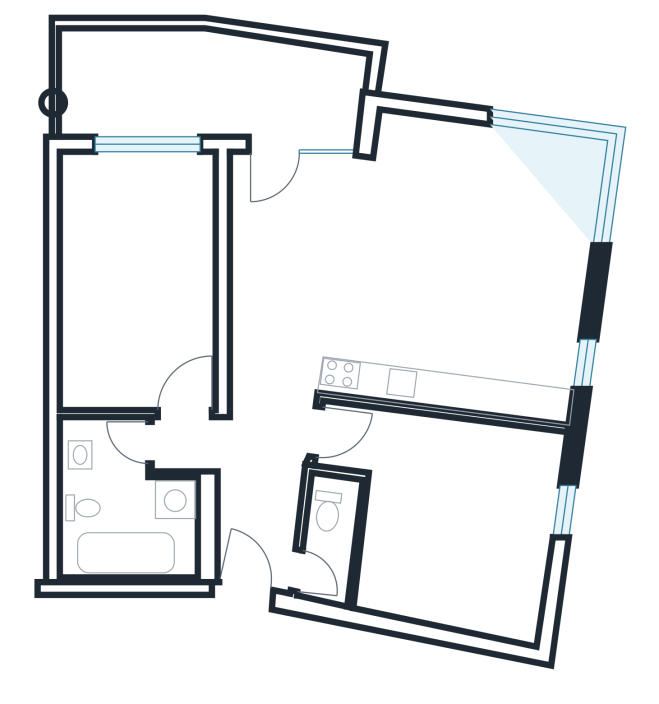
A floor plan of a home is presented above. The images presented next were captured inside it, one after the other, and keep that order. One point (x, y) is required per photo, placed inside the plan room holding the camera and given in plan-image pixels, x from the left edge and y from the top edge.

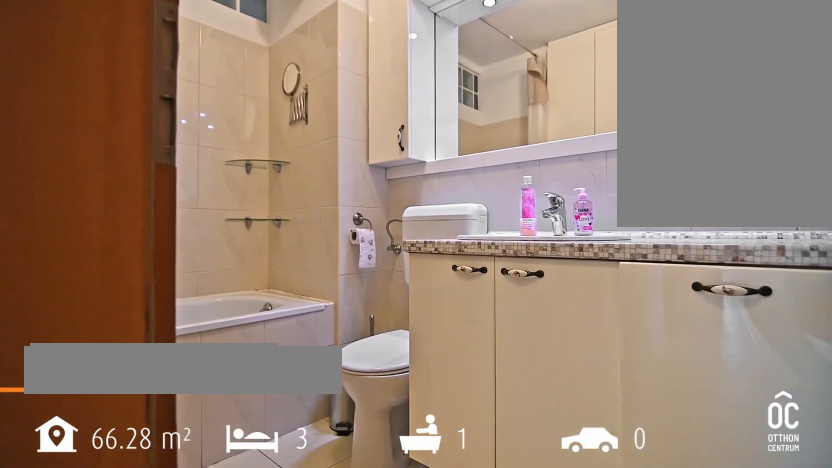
(119, 500)
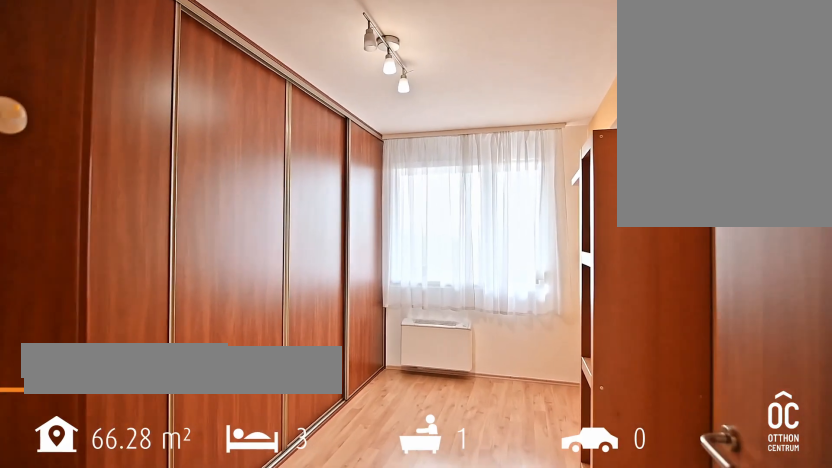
(135, 275)
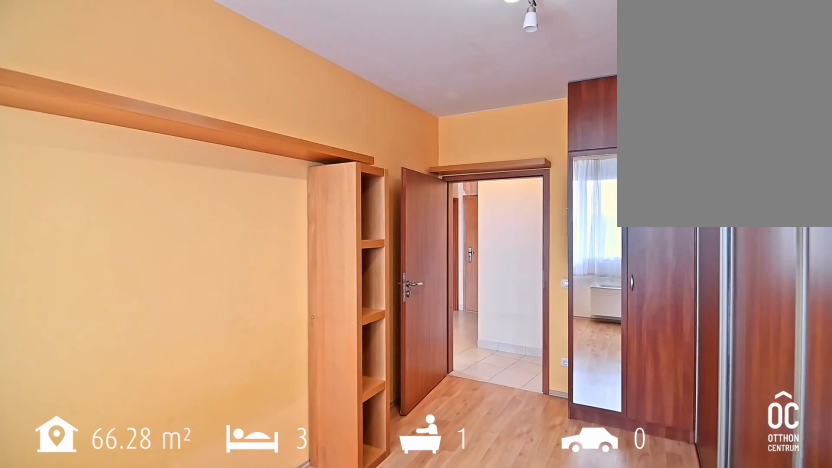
(135, 275)
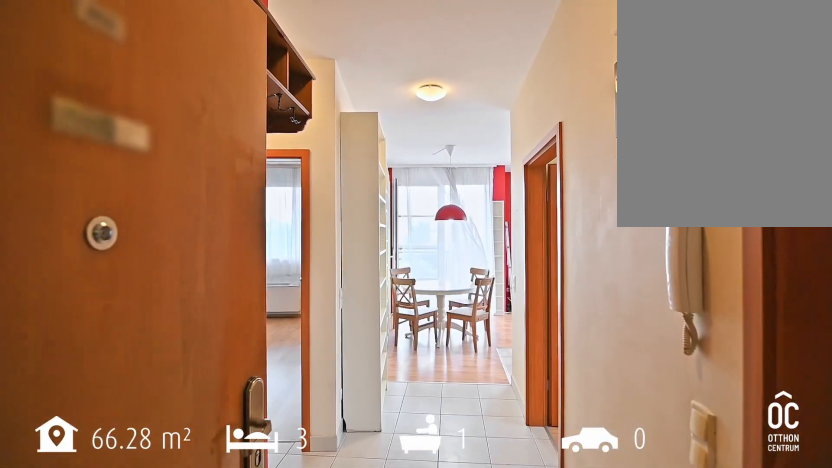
(255, 457)
